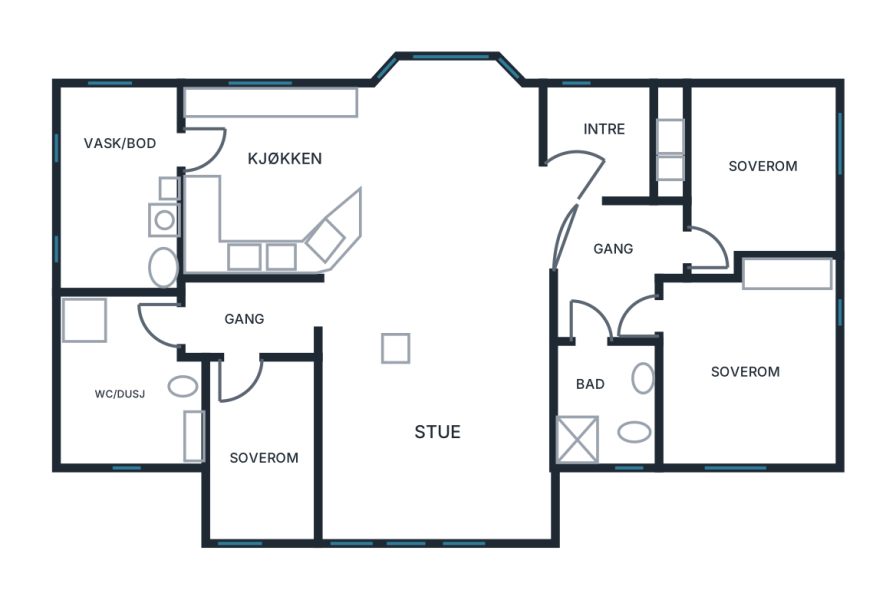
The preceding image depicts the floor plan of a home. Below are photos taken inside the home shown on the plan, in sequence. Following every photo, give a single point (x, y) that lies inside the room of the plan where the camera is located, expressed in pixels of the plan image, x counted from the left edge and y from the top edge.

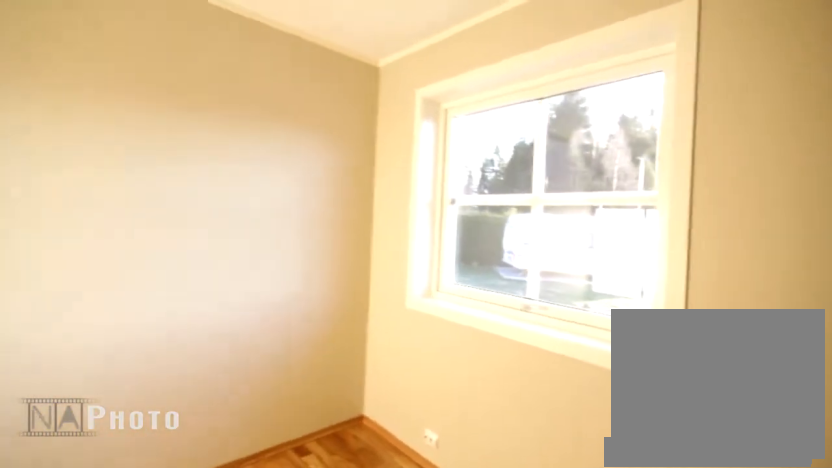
(752, 176)
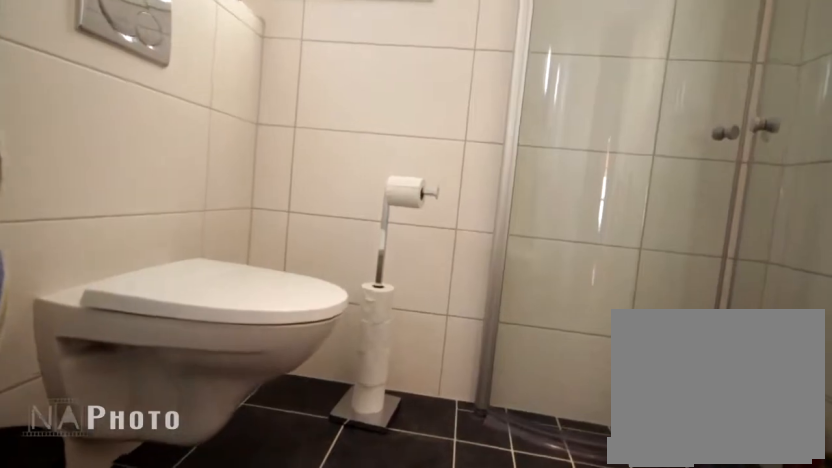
(605, 404)
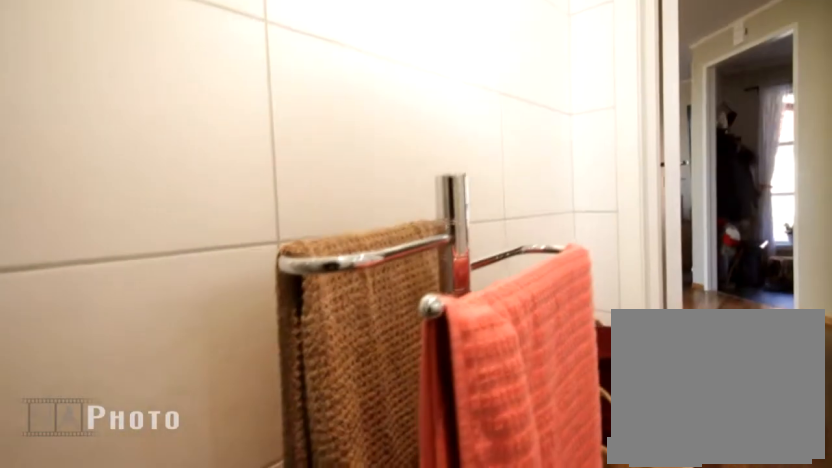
(605, 404)
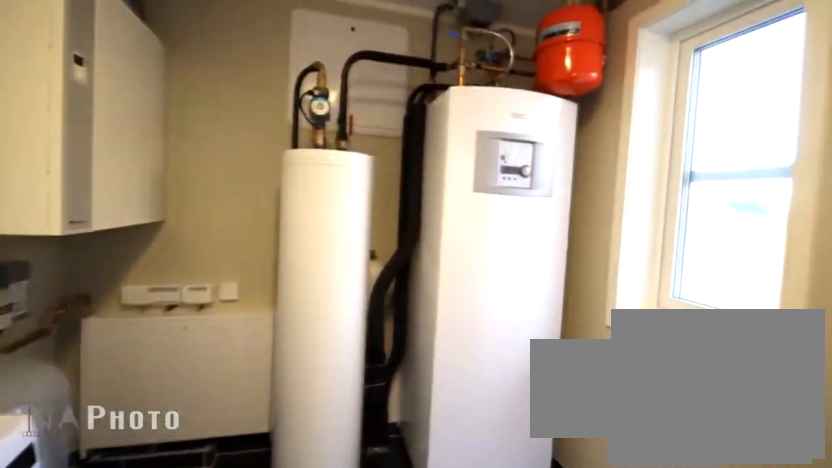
(126, 190)
